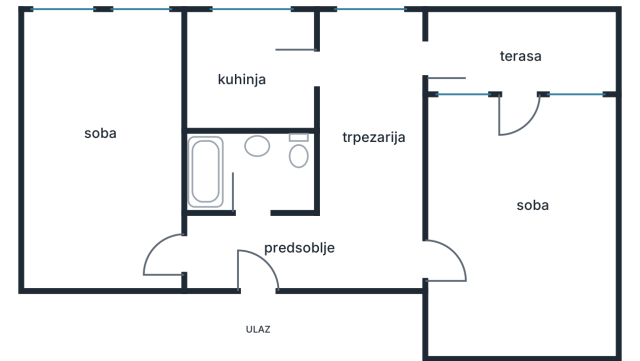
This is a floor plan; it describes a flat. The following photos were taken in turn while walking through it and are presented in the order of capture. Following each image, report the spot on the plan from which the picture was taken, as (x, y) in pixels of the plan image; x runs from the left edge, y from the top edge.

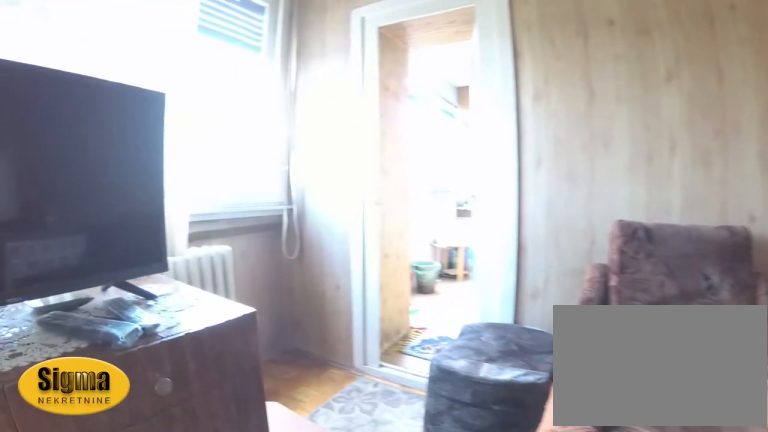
(320, 84)
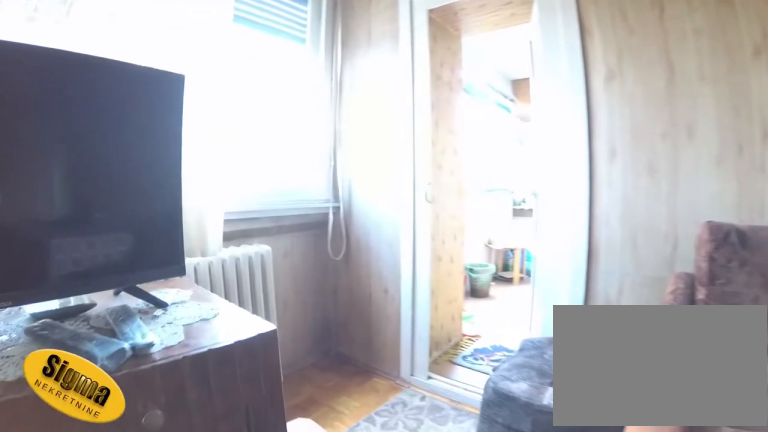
(327, 84)
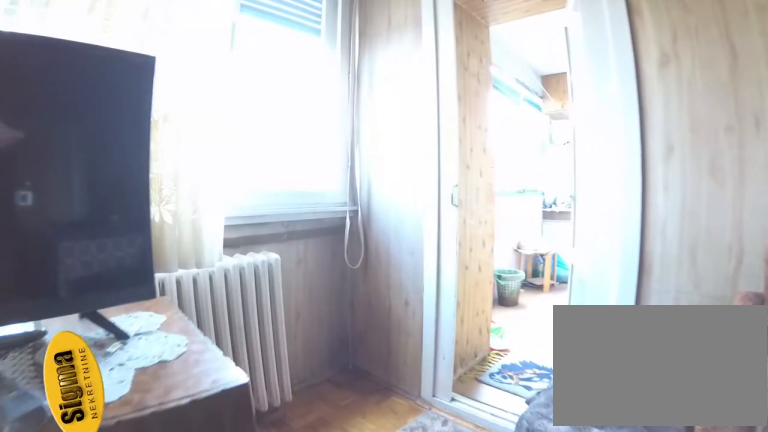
(334, 81)
